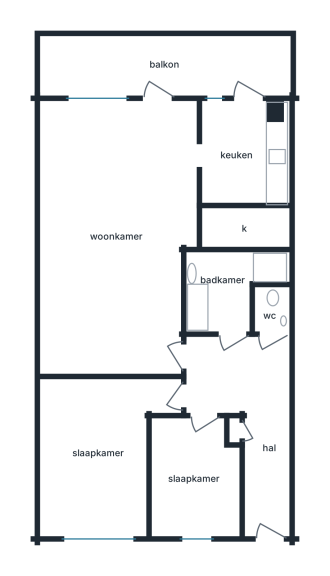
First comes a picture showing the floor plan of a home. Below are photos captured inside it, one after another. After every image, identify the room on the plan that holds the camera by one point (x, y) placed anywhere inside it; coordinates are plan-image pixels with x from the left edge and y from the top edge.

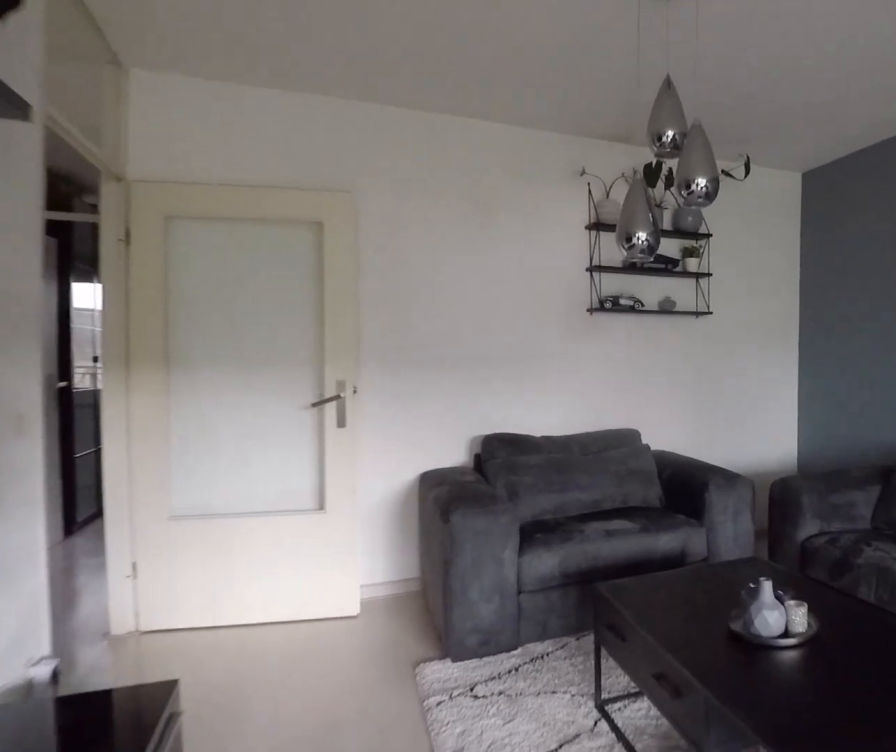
(116, 233)
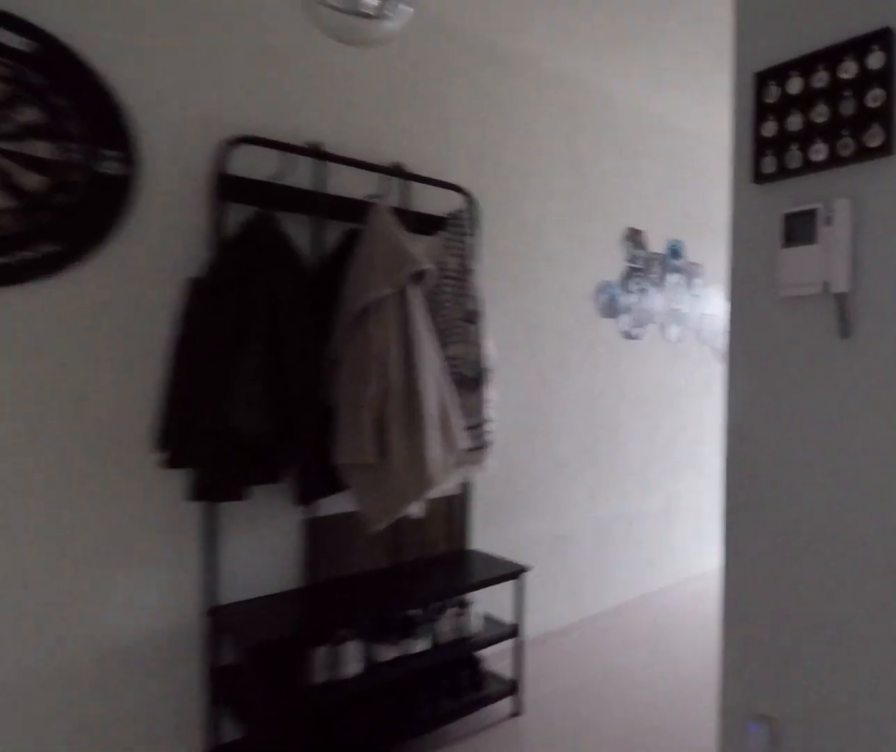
(247, 414)
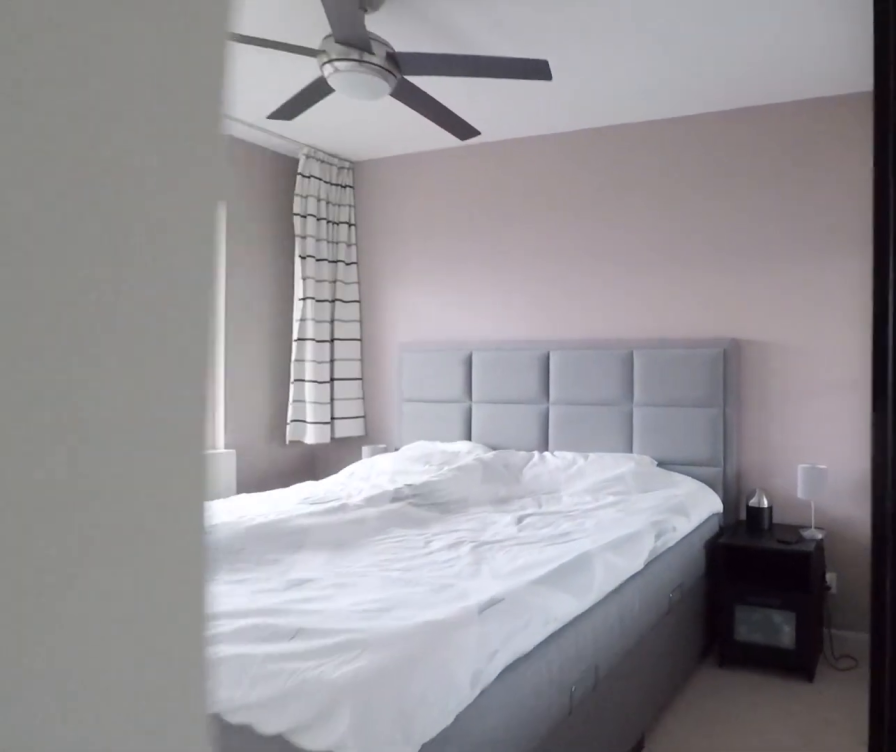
(99, 454)
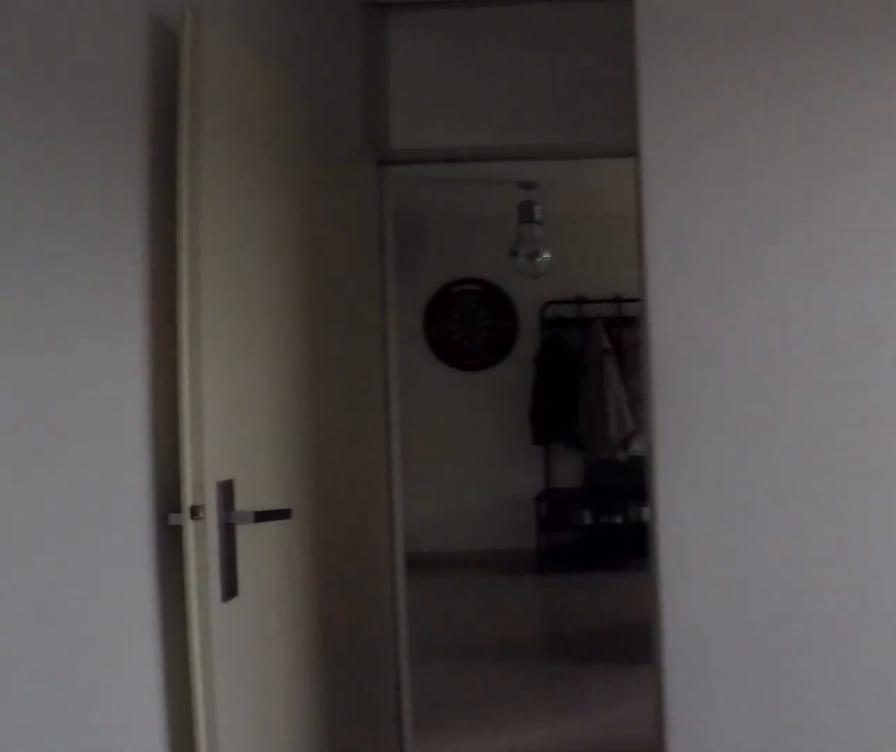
(99, 454)
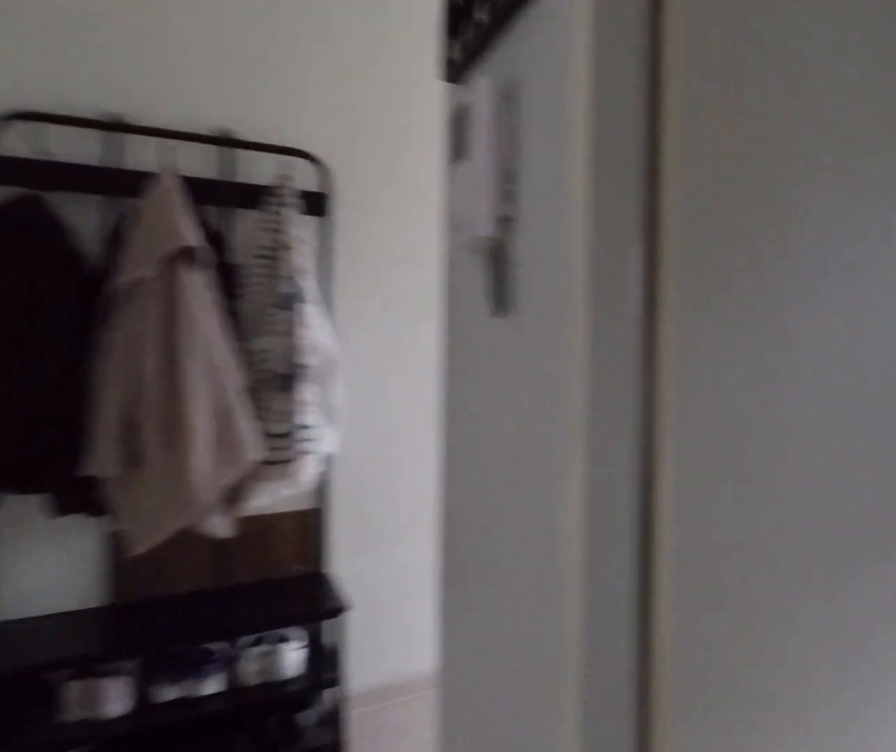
(247, 413)
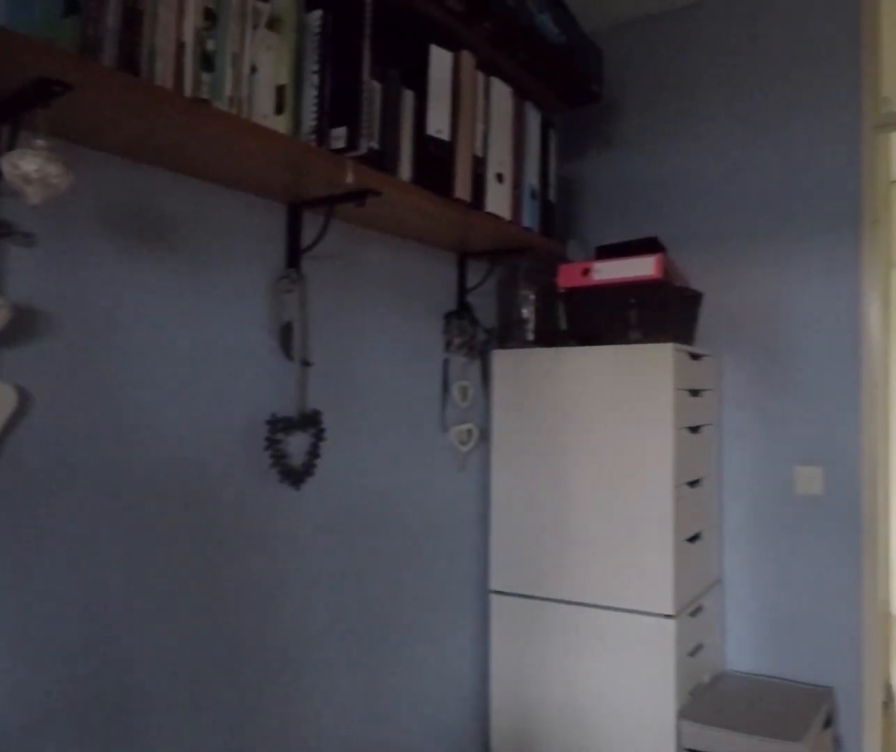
(193, 478)
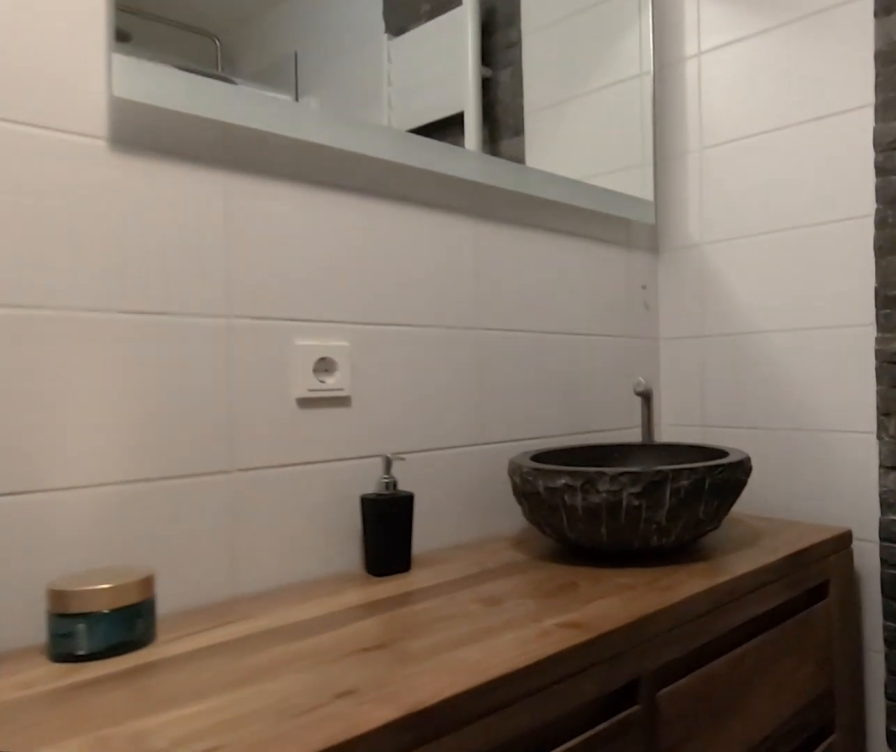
(225, 286)
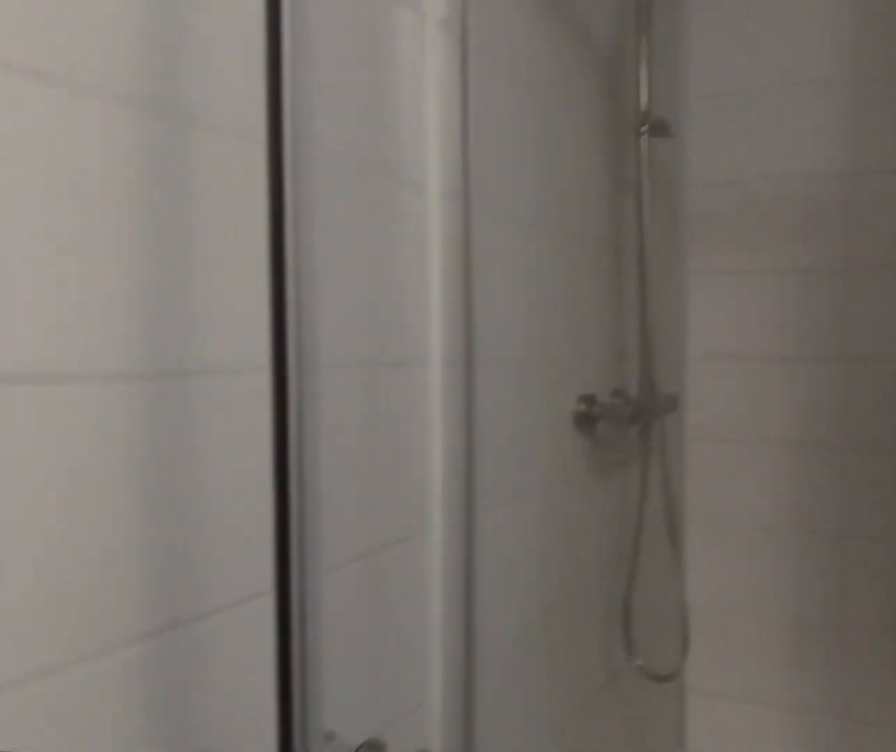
(225, 286)
